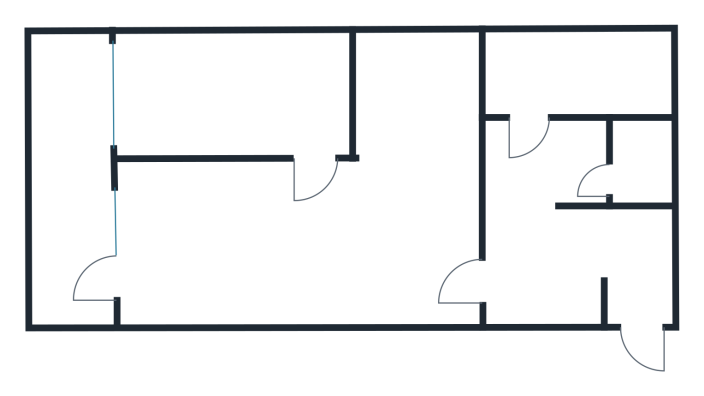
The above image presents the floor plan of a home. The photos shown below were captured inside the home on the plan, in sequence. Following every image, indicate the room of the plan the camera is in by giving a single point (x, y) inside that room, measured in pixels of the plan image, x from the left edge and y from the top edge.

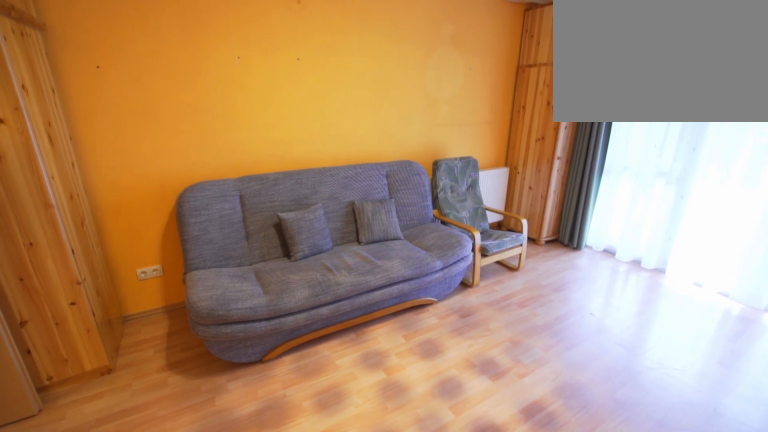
(300, 230)
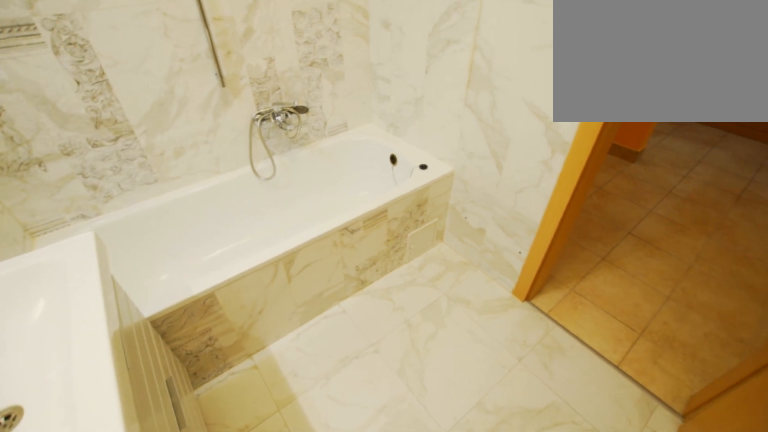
(569, 63)
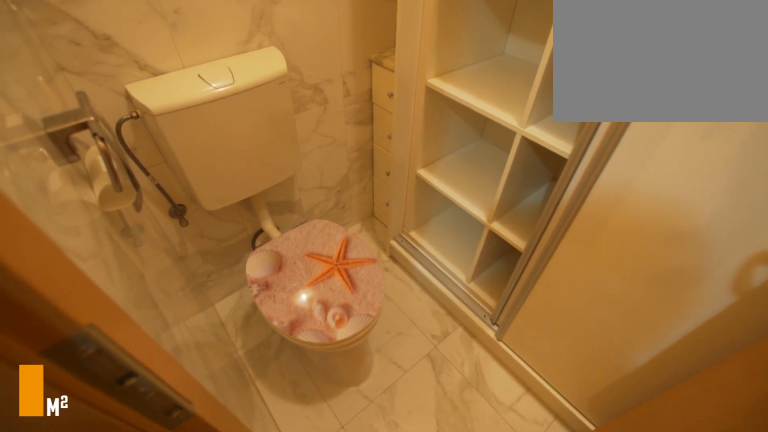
(640, 154)
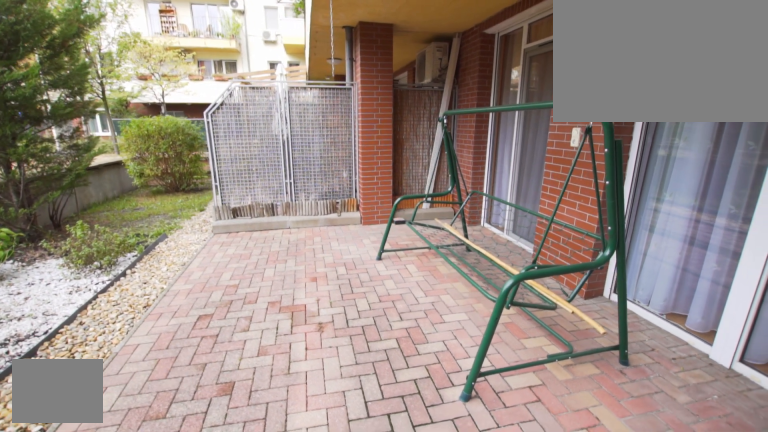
(70, 189)
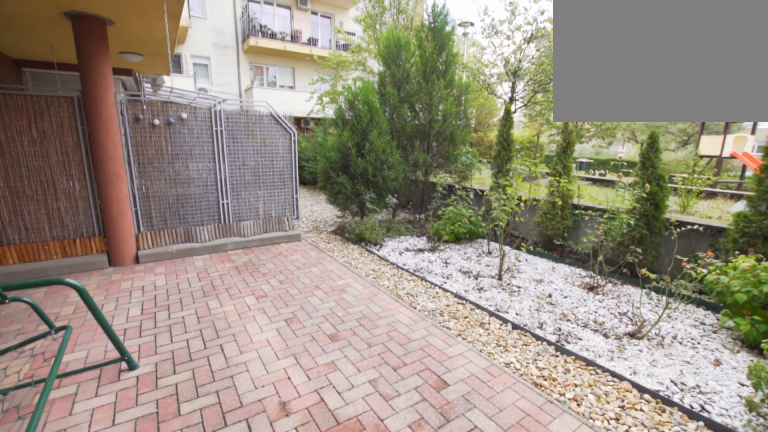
(70, 189)
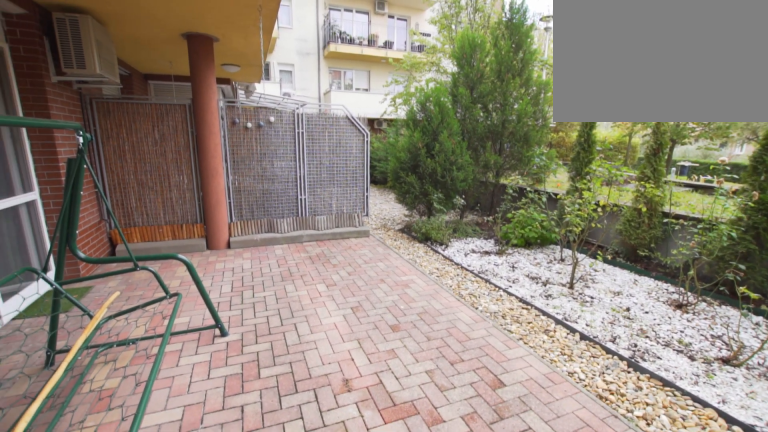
(70, 188)
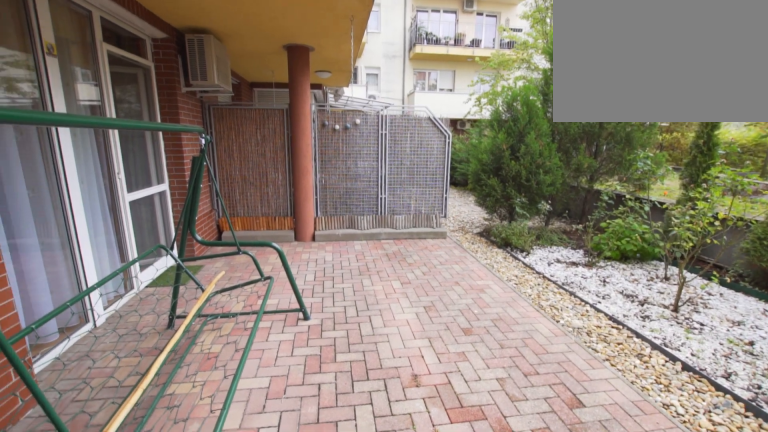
(70, 189)
